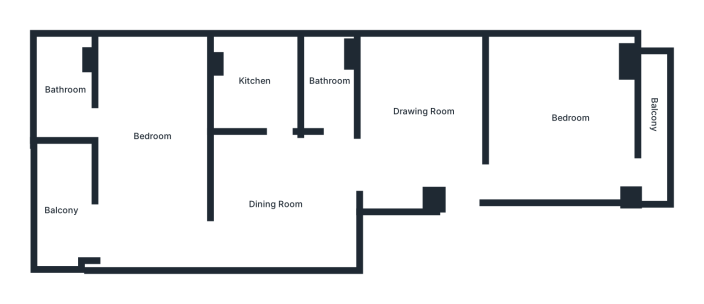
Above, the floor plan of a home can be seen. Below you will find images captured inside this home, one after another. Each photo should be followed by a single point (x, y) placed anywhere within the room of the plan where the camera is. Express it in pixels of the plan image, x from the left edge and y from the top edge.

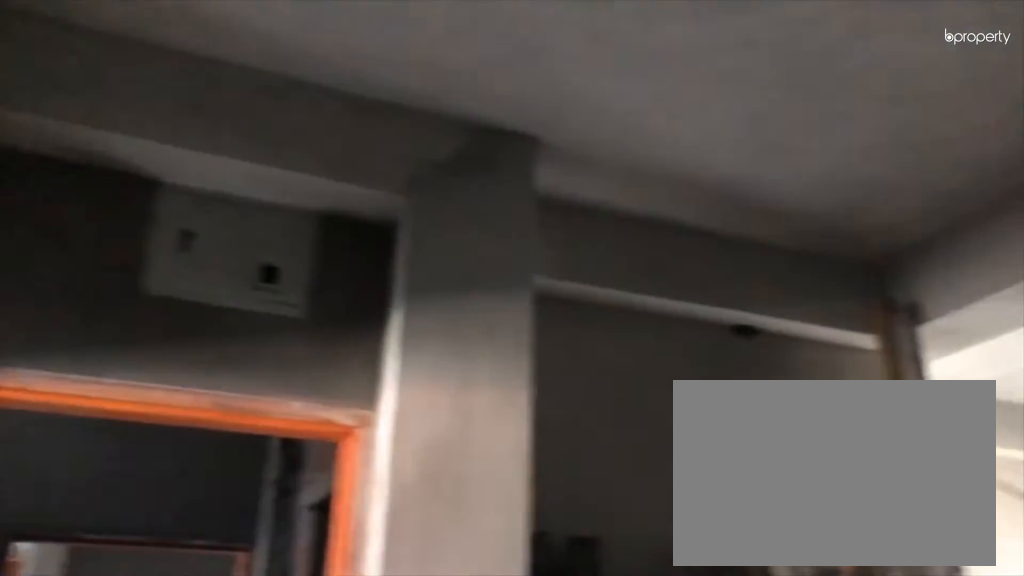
(415, 122)
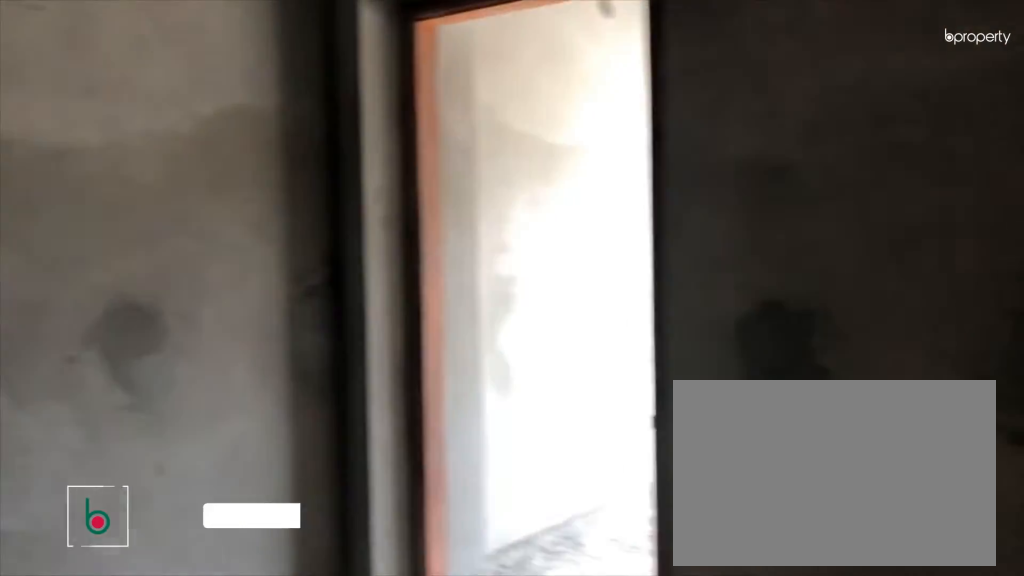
(280, 205)
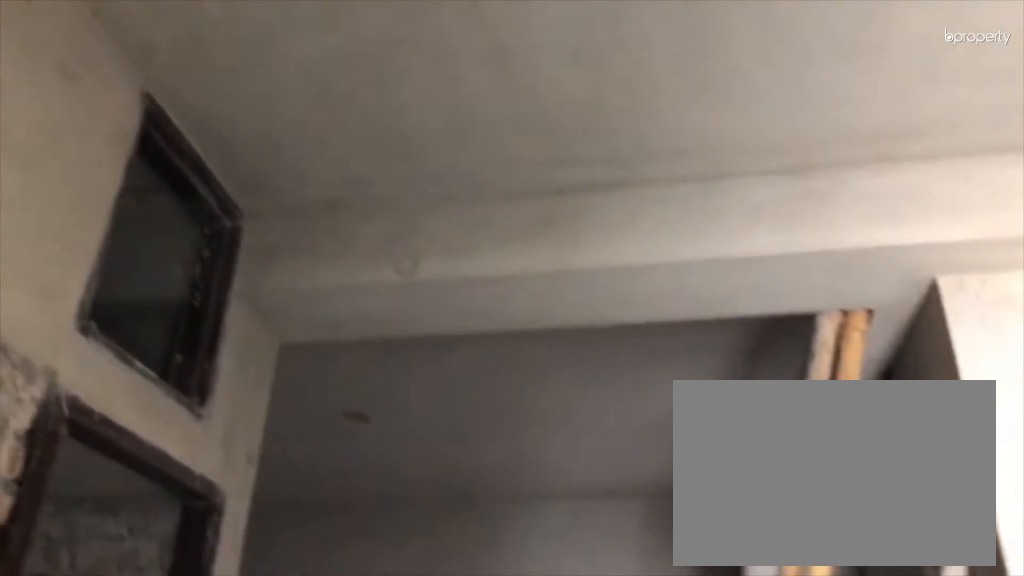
(279, 205)
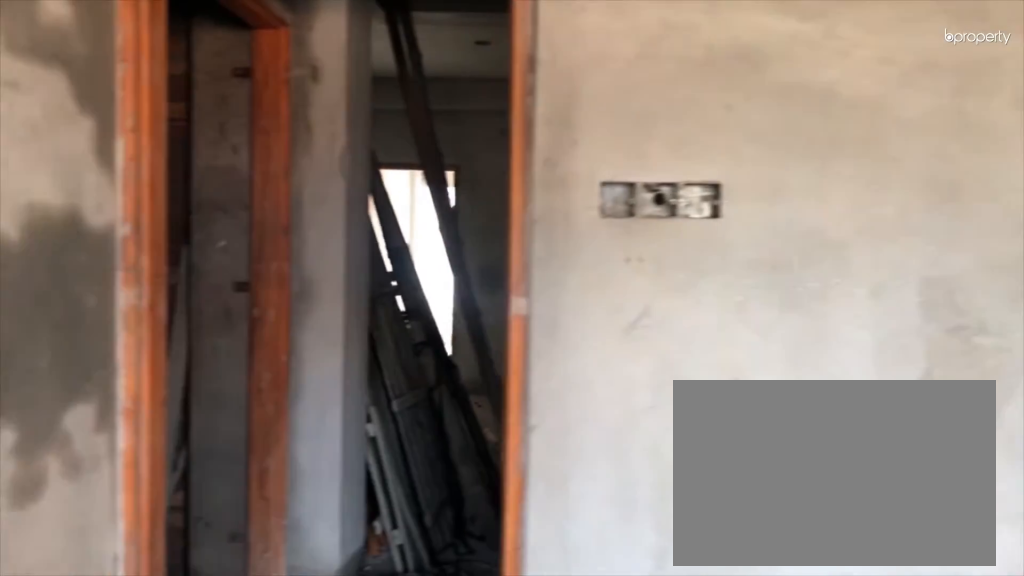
(558, 121)
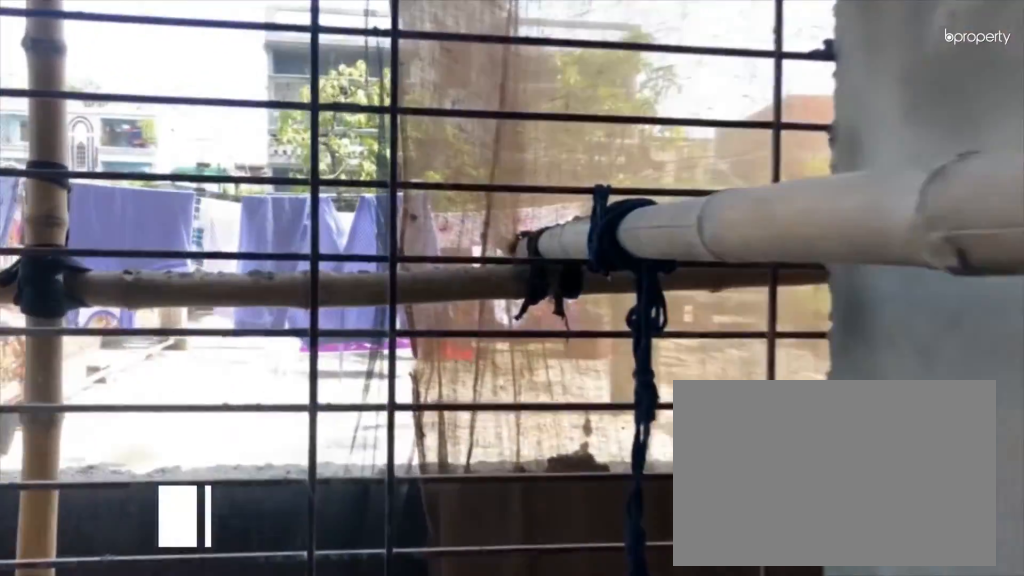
(654, 154)
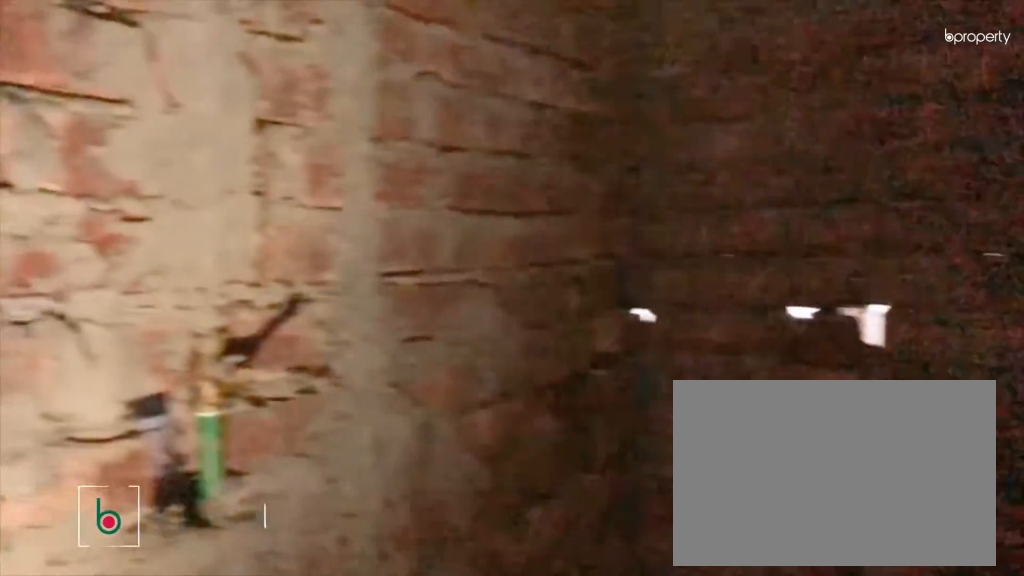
(328, 85)
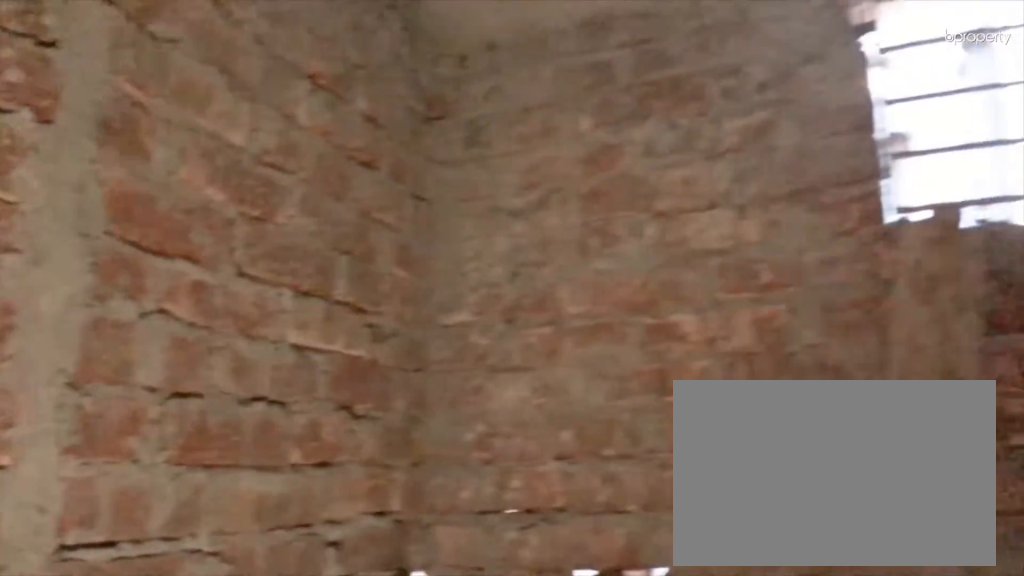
(328, 85)
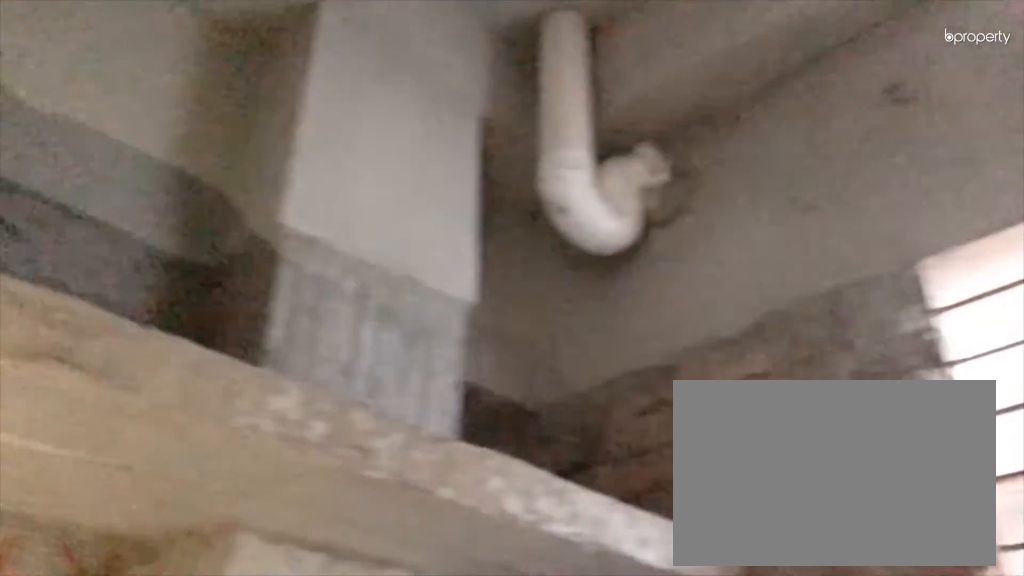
(255, 82)
